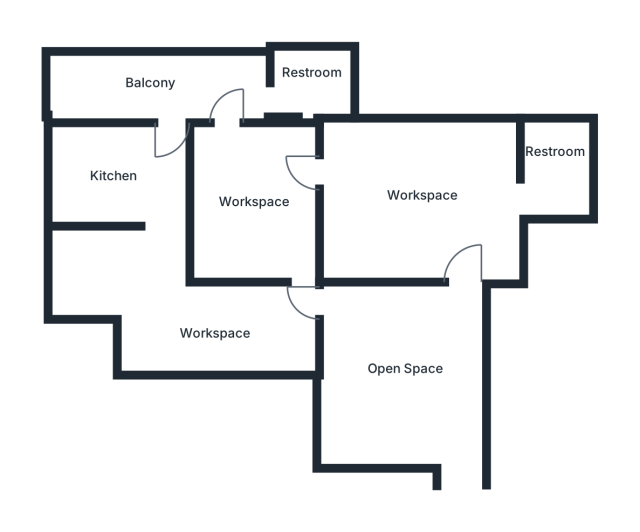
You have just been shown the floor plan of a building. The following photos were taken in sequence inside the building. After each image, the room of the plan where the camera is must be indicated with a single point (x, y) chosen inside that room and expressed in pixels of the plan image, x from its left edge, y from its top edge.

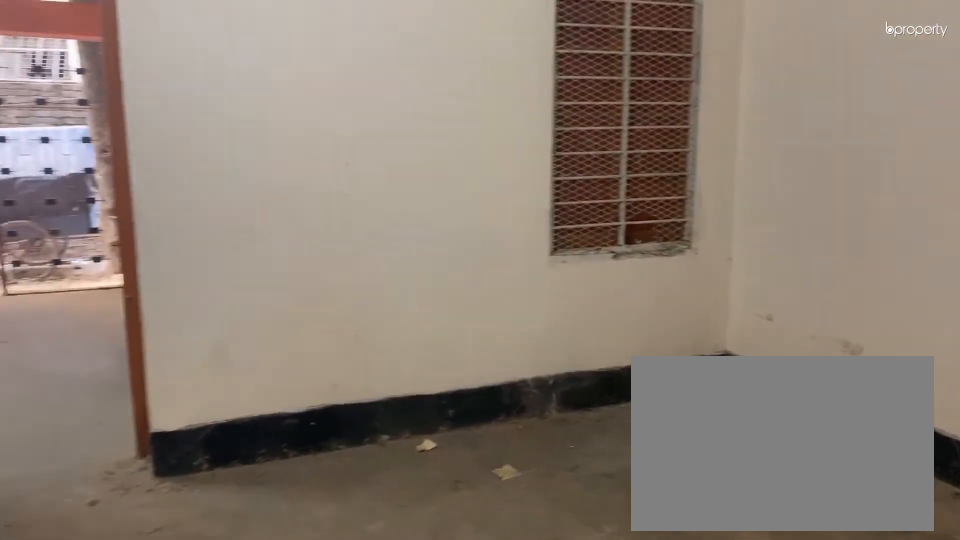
(400, 364)
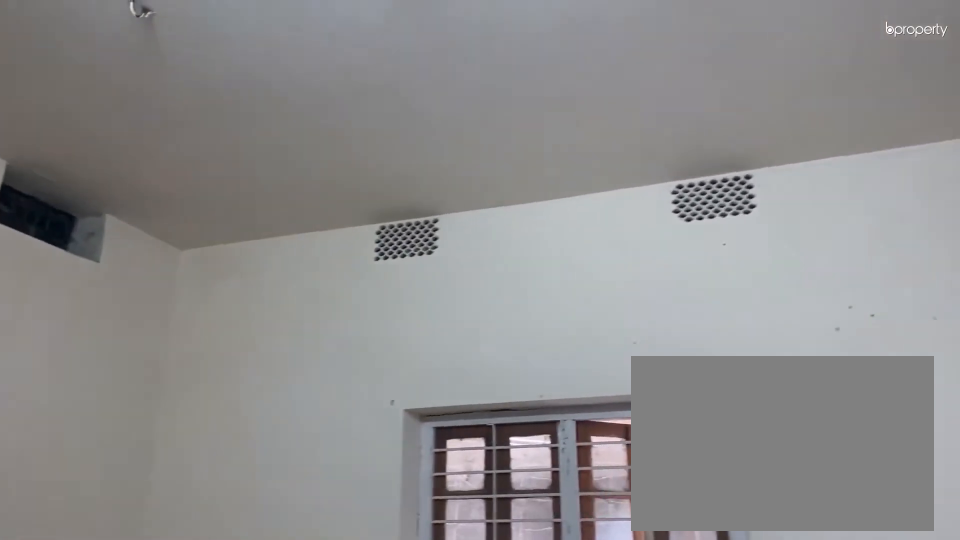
(416, 191)
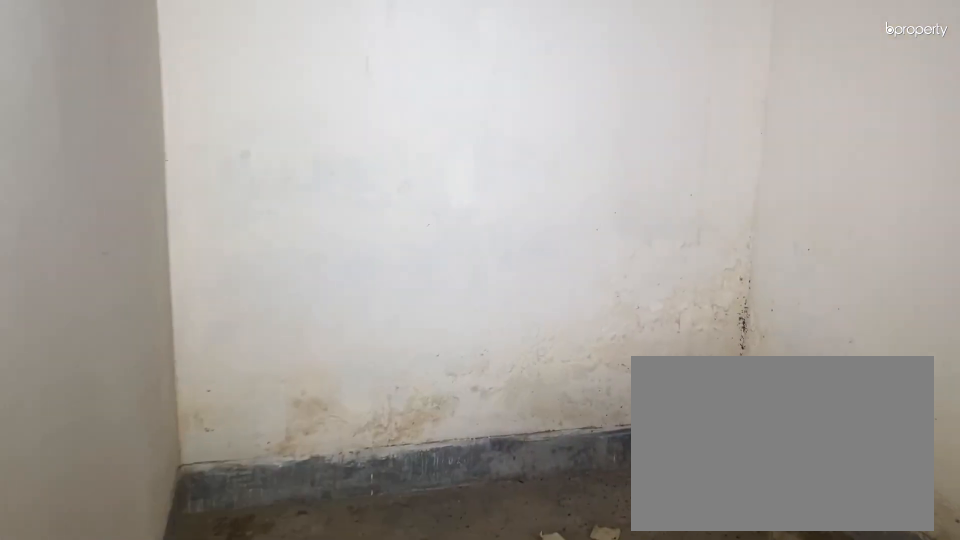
(100, 271)
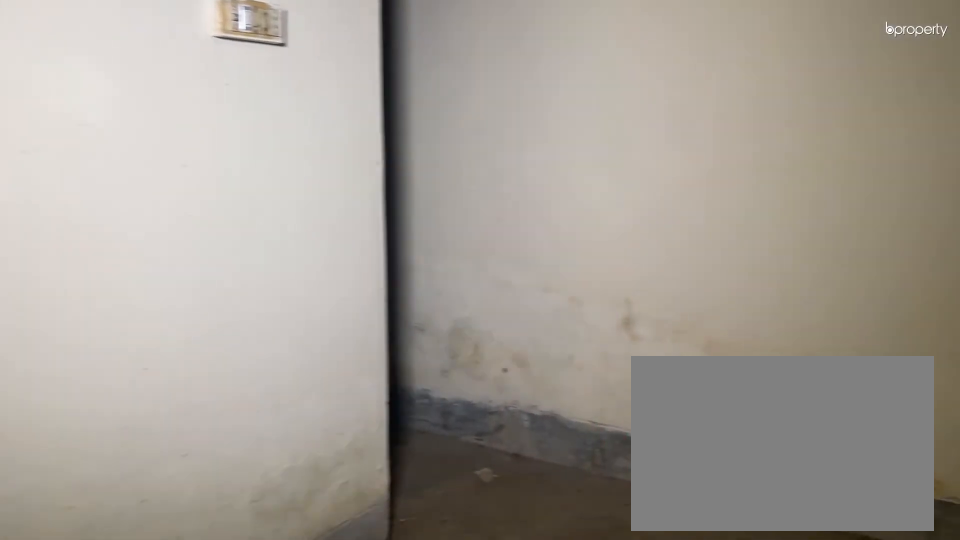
(170, 318)
